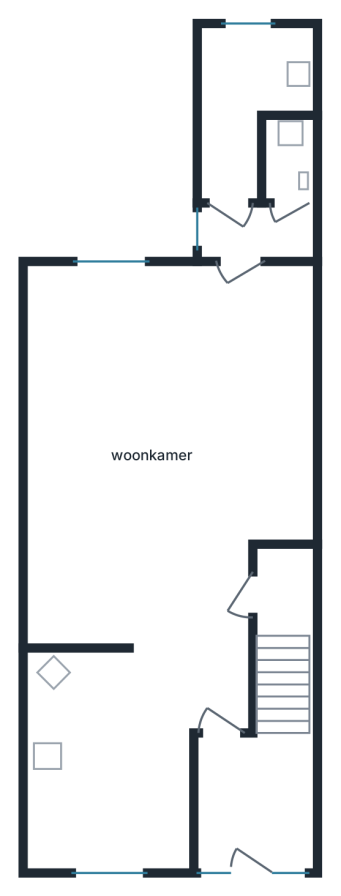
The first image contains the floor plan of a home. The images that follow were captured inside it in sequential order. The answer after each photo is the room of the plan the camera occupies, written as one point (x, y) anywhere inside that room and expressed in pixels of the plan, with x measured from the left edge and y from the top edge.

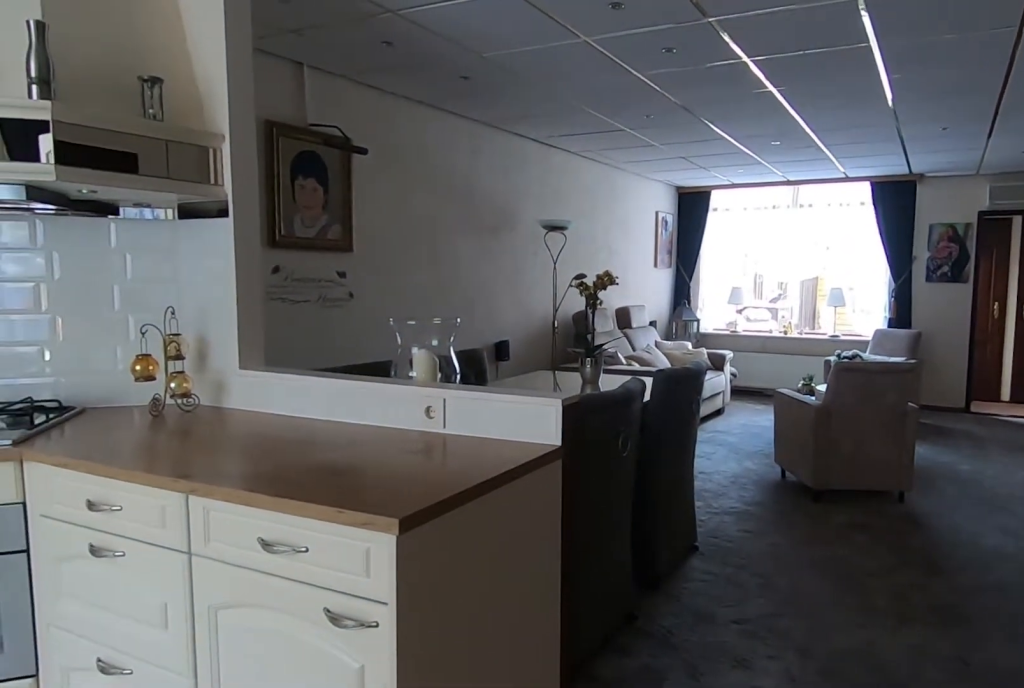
(145, 508)
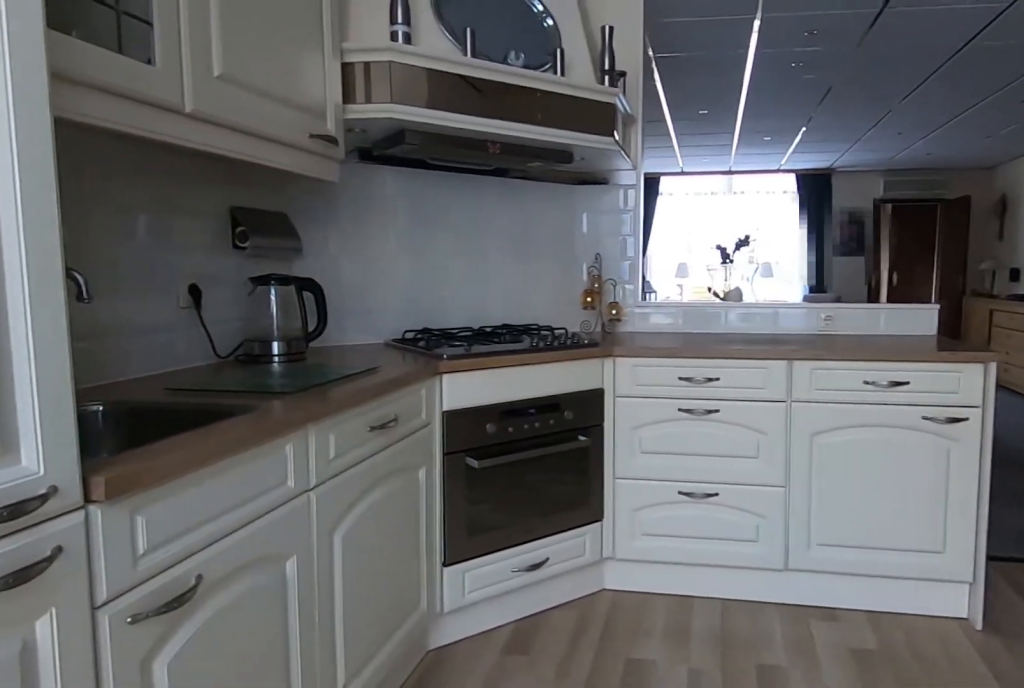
(104, 764)
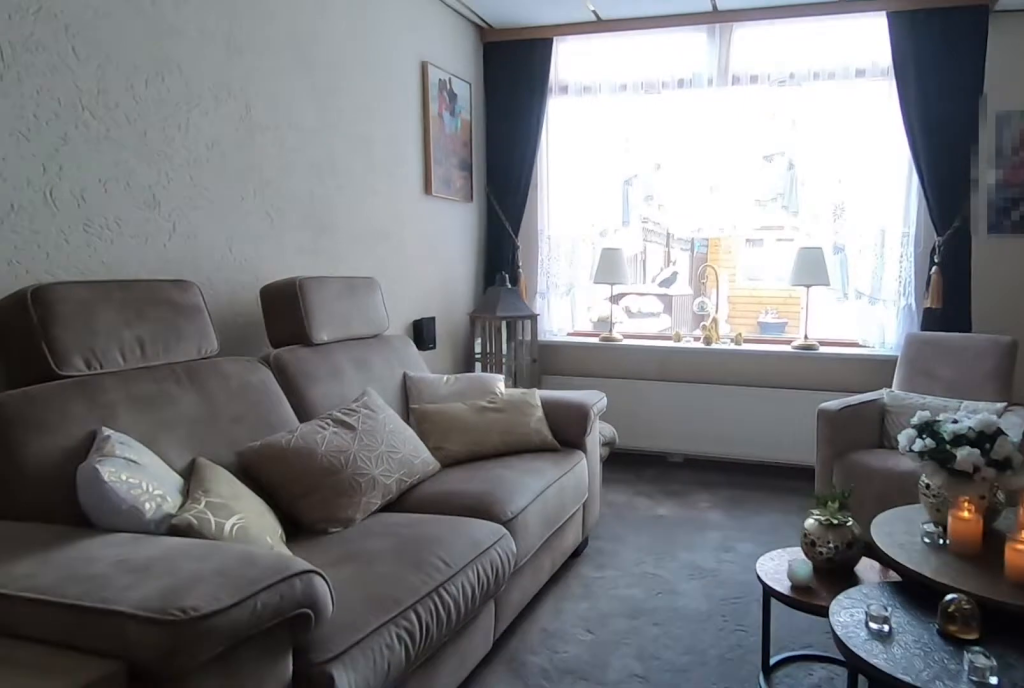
(143, 508)
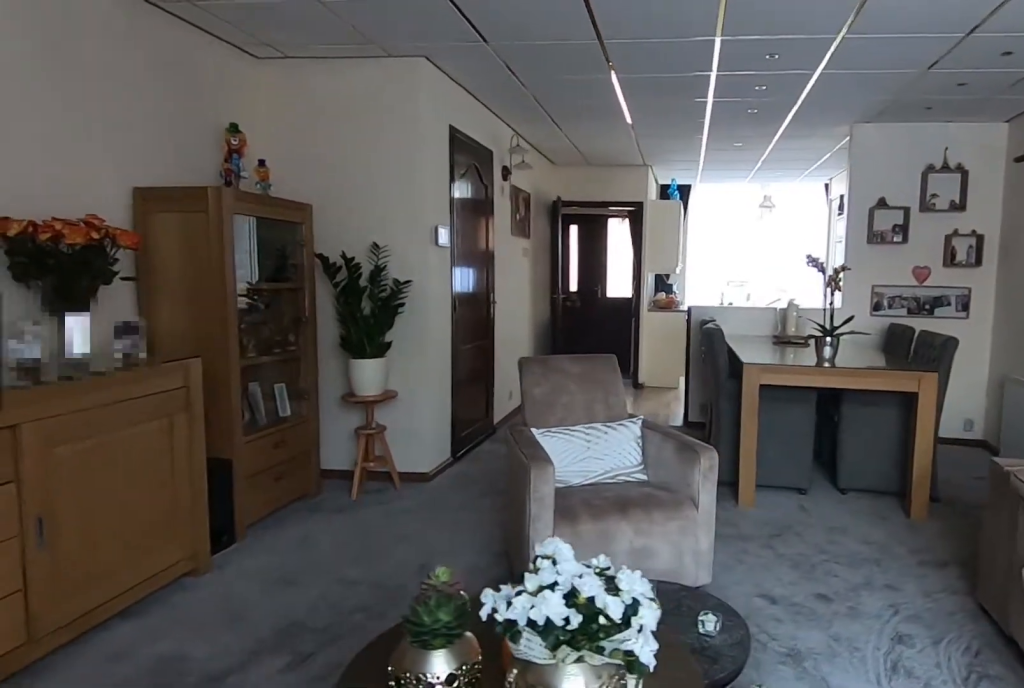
(143, 508)
